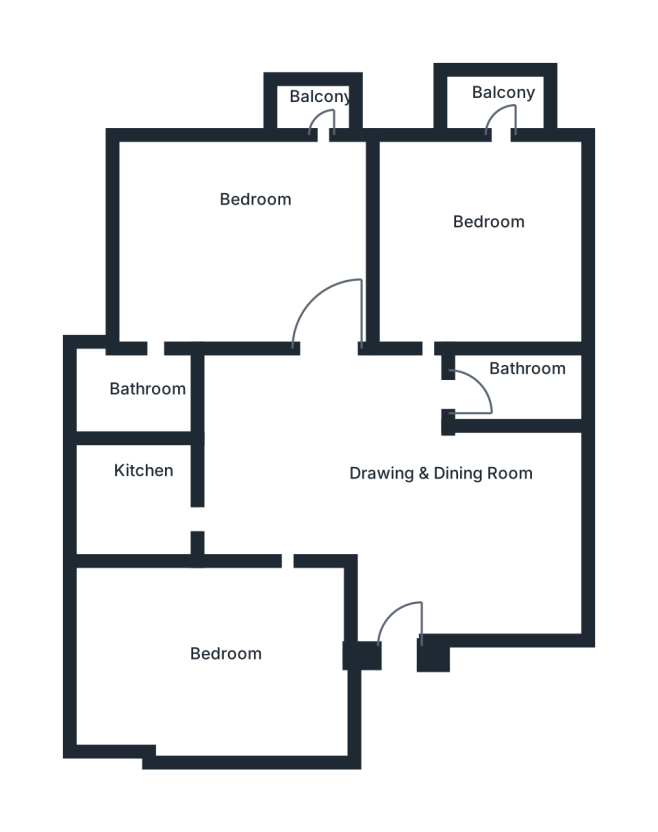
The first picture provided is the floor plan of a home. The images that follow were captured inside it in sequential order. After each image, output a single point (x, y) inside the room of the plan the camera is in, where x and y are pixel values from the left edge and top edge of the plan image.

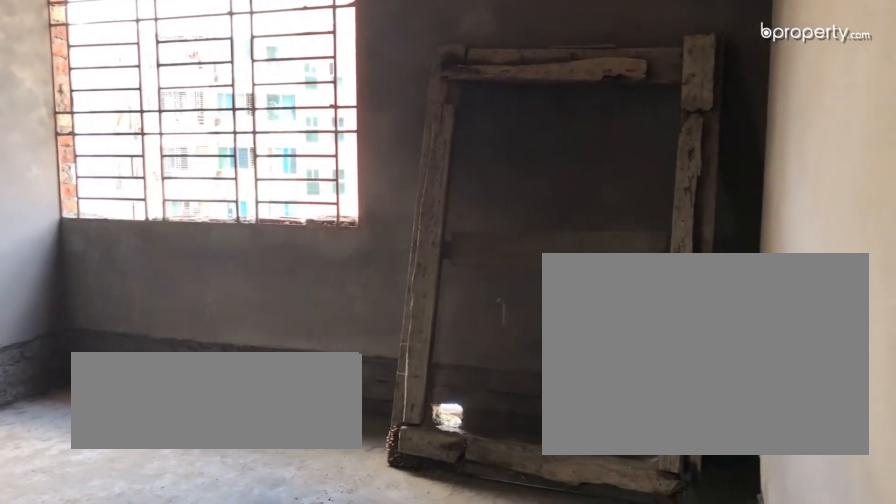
(380, 481)
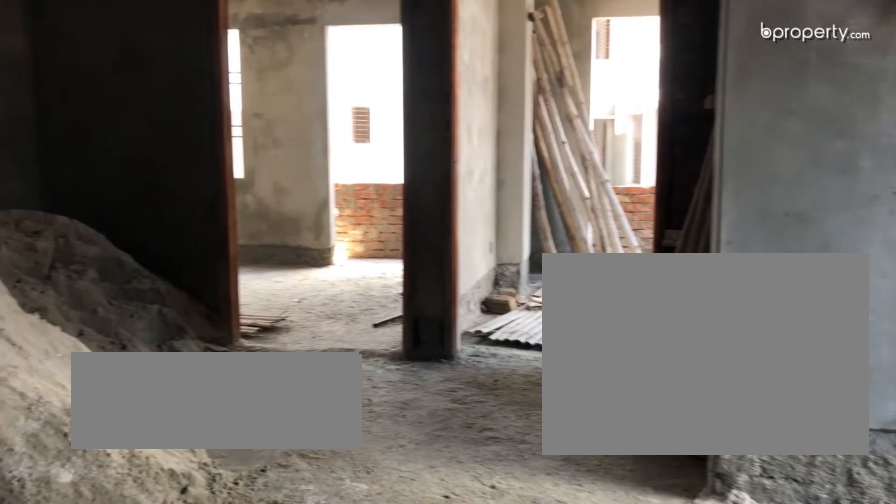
(380, 481)
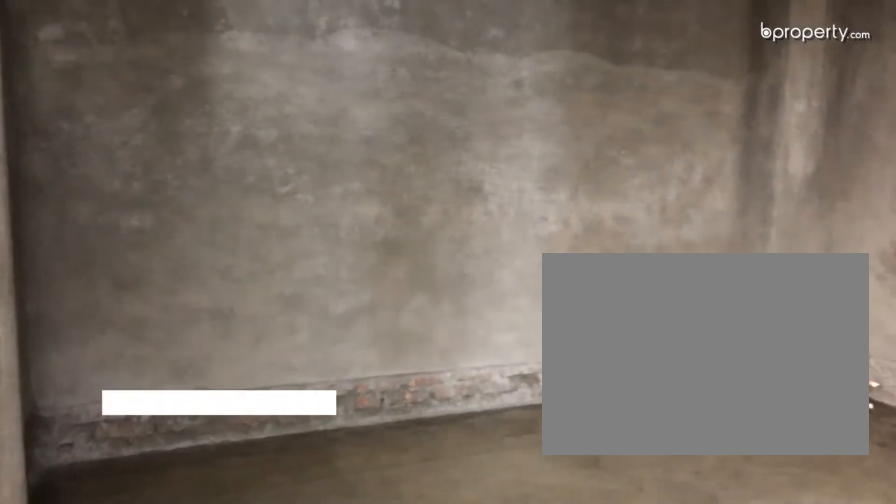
(238, 663)
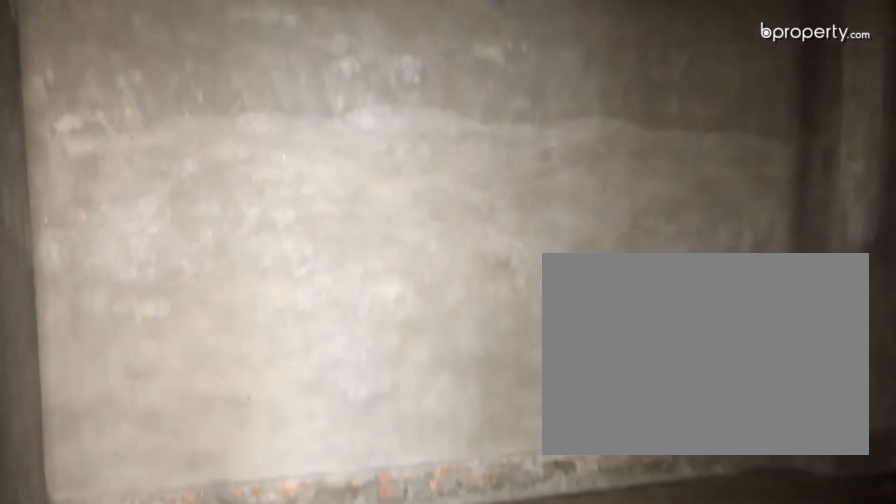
(243, 664)
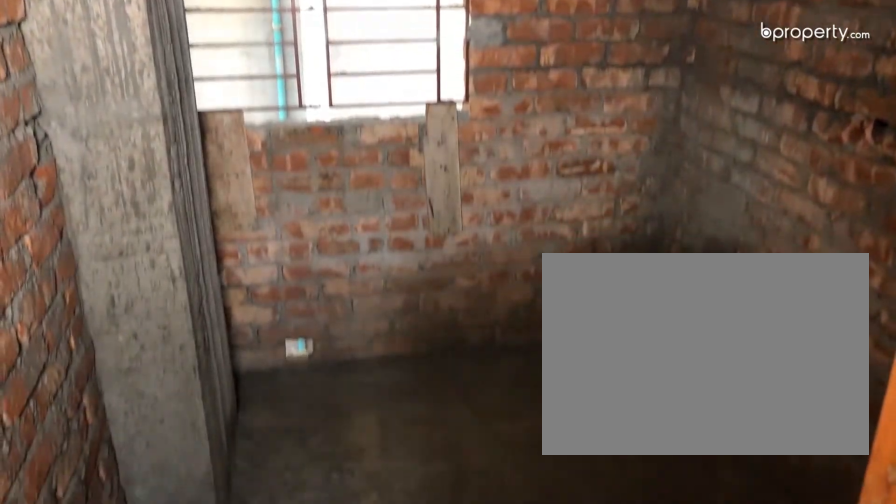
(144, 495)
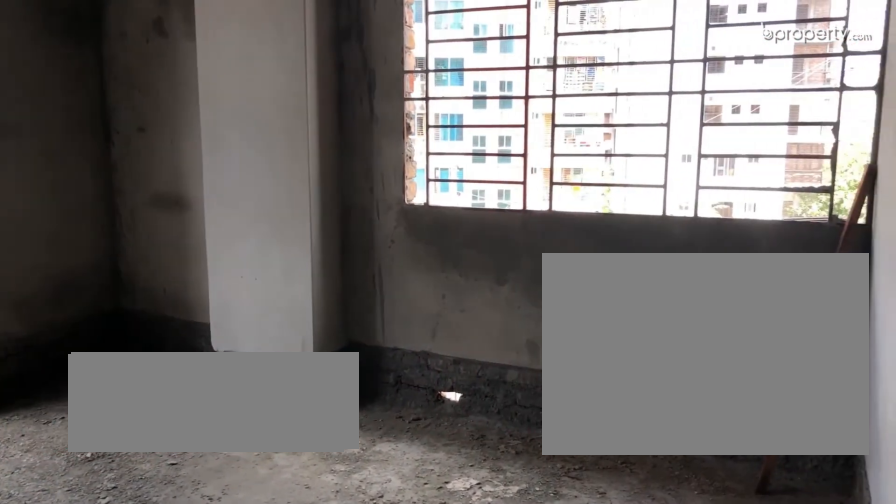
(482, 249)
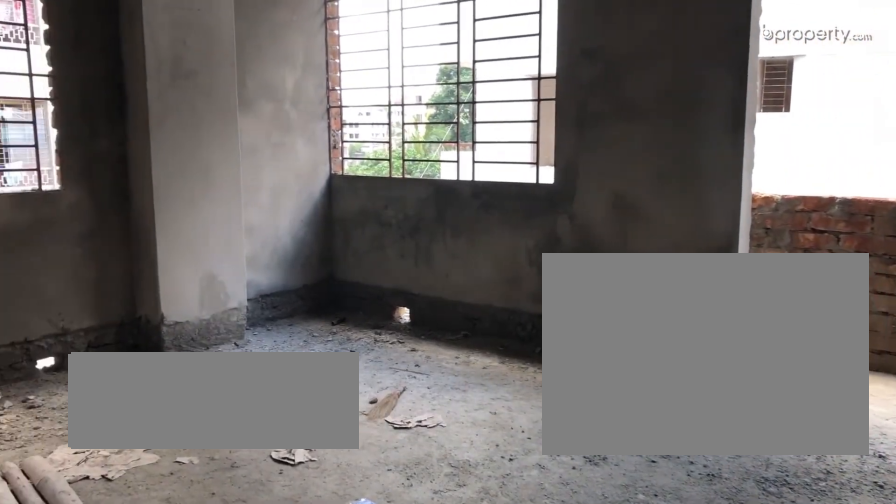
(244, 241)
